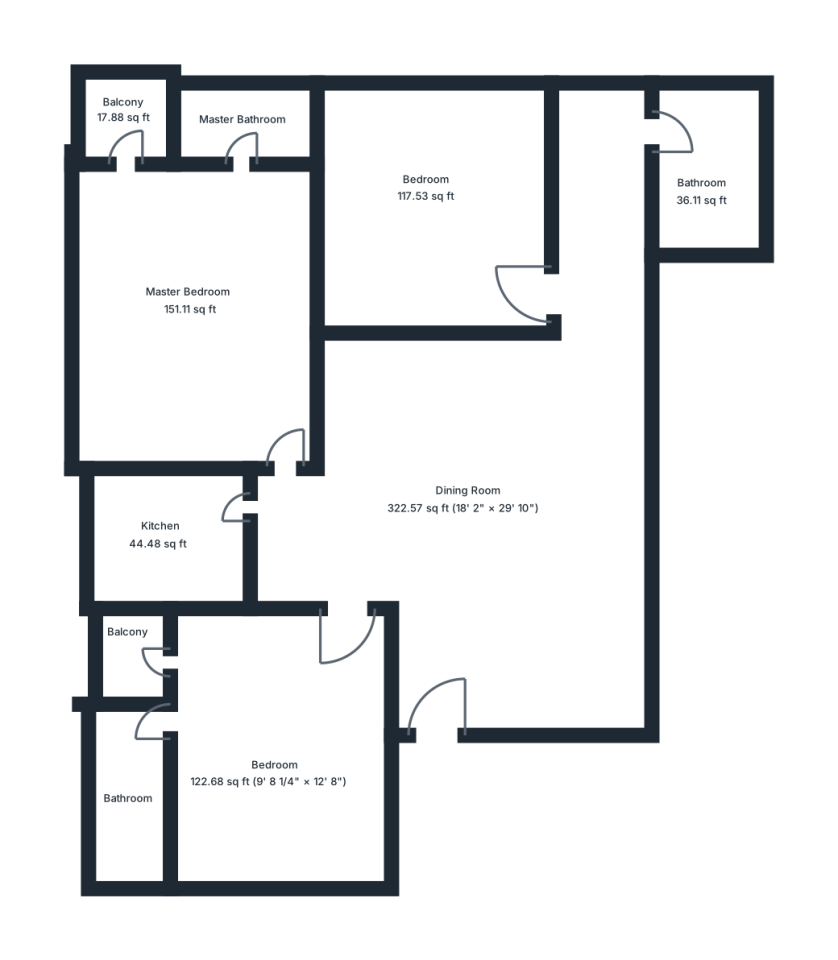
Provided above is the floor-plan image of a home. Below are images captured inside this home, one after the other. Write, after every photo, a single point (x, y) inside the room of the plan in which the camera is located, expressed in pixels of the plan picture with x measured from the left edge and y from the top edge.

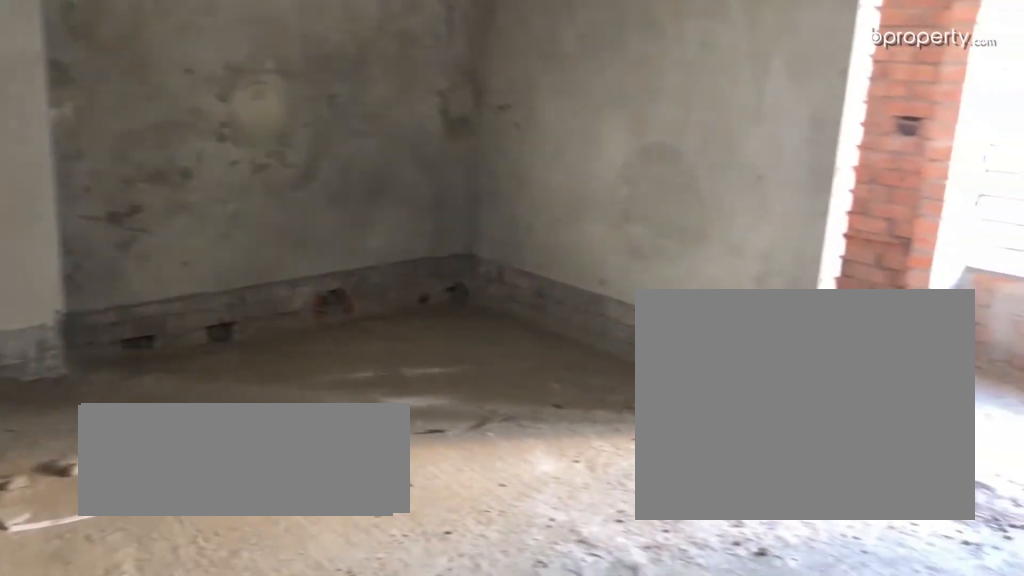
(275, 739)
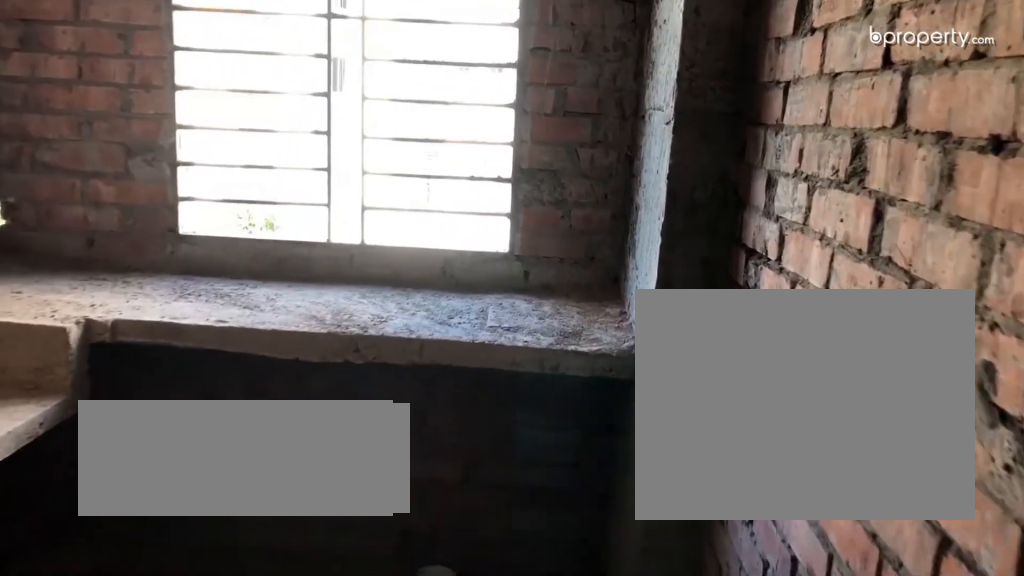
(166, 531)
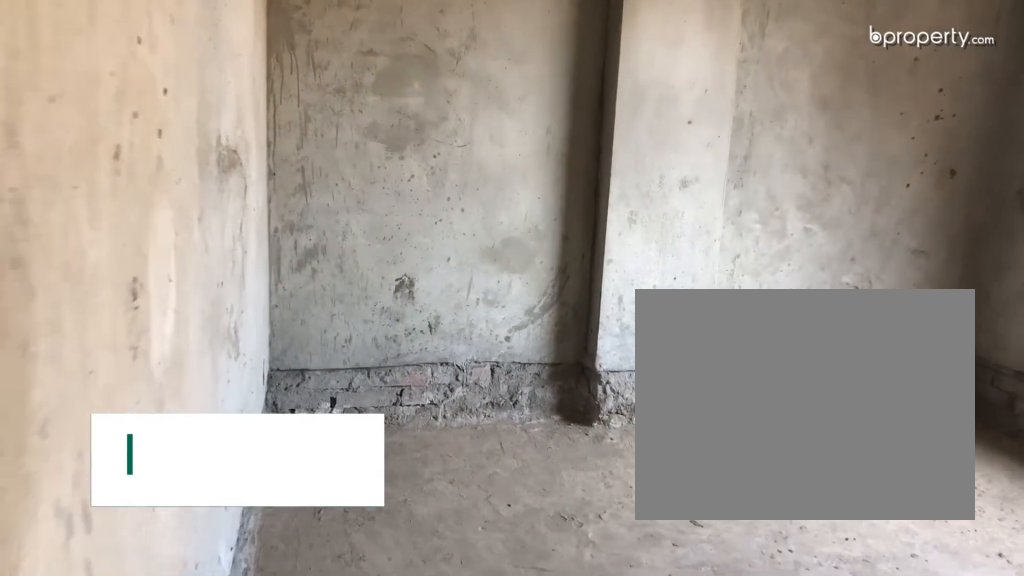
(450, 234)
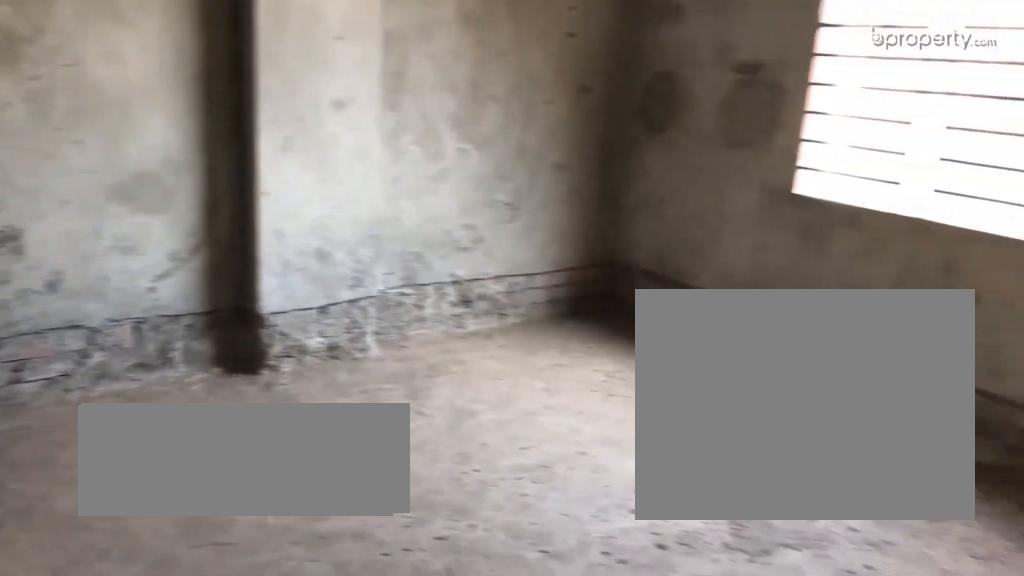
(450, 234)
